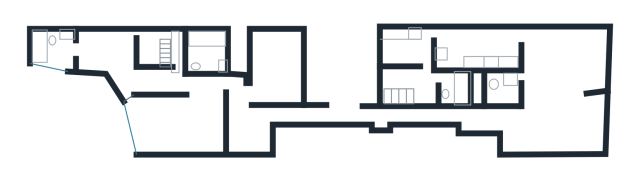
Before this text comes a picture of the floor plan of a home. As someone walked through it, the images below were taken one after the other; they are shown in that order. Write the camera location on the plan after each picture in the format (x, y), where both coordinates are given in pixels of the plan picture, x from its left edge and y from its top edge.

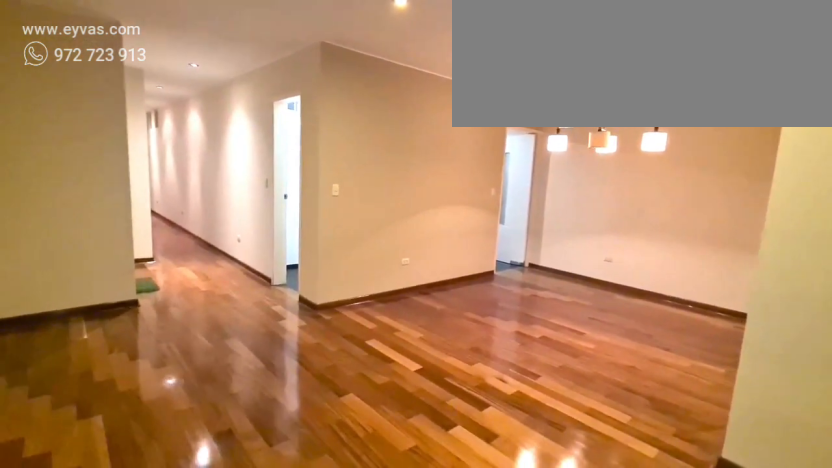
(587, 143)
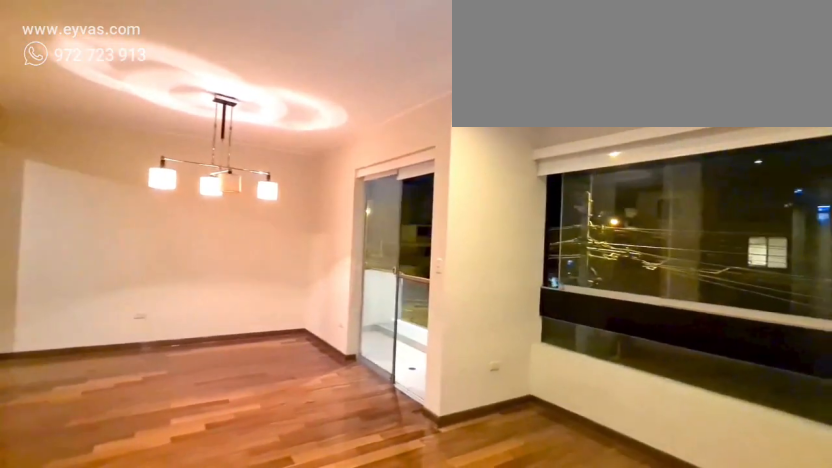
(561, 141)
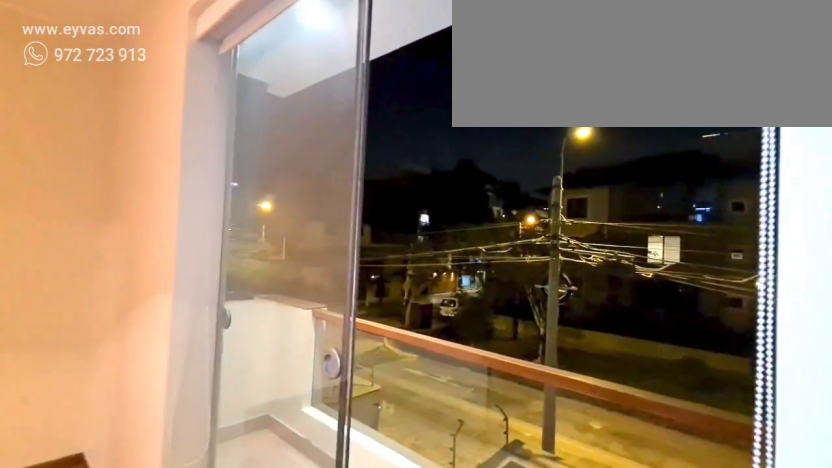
(583, 87)
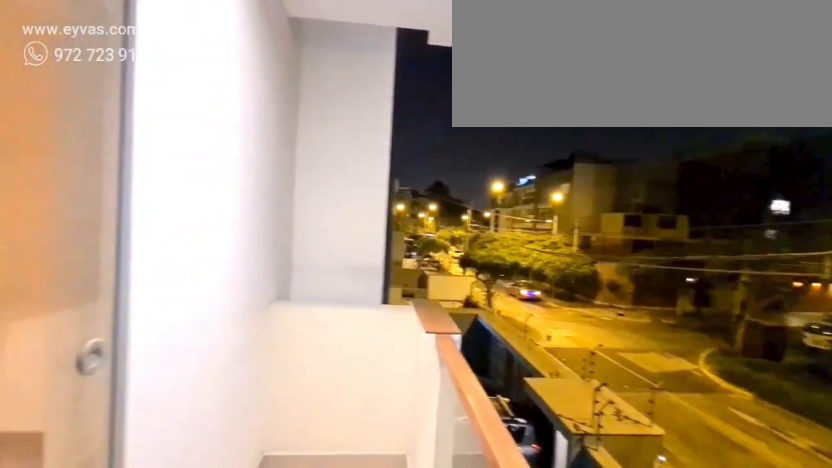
(599, 50)
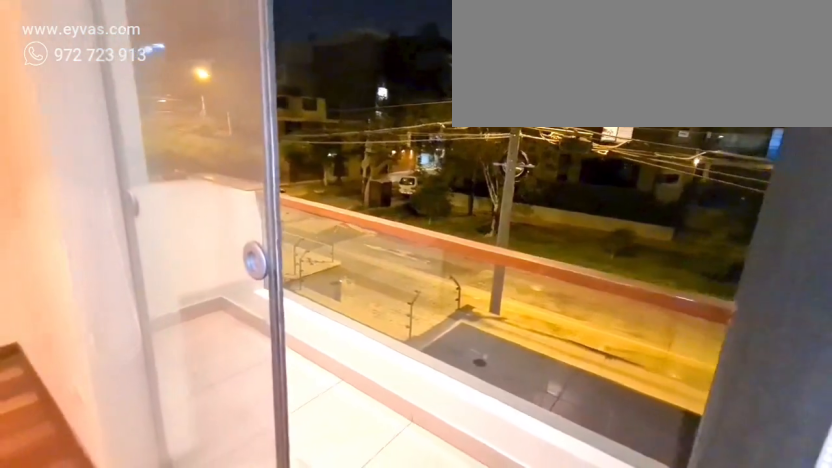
(599, 50)
